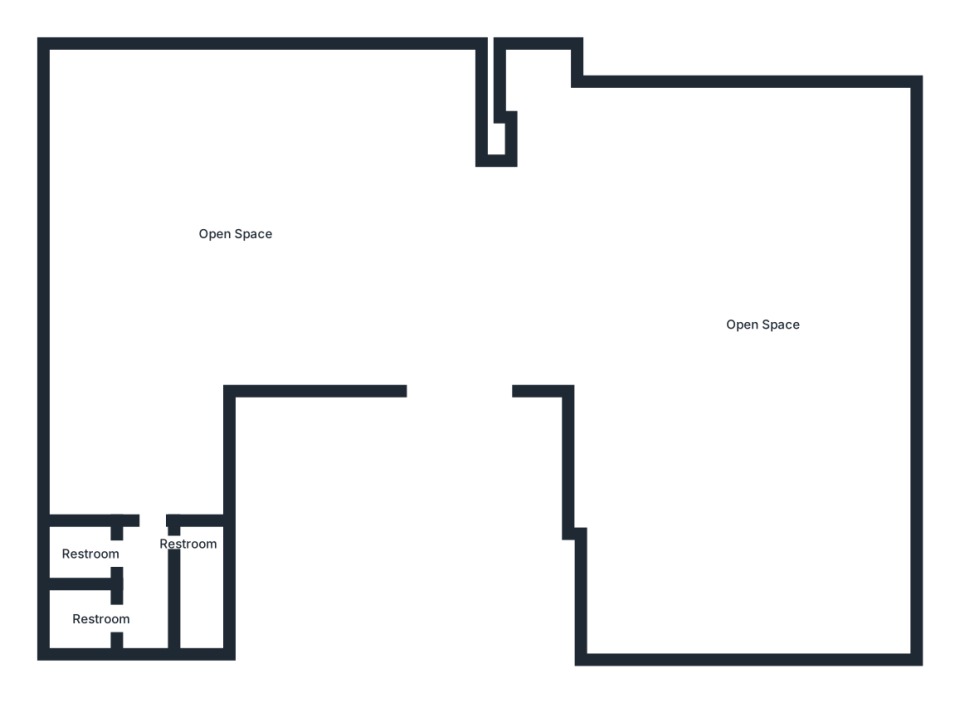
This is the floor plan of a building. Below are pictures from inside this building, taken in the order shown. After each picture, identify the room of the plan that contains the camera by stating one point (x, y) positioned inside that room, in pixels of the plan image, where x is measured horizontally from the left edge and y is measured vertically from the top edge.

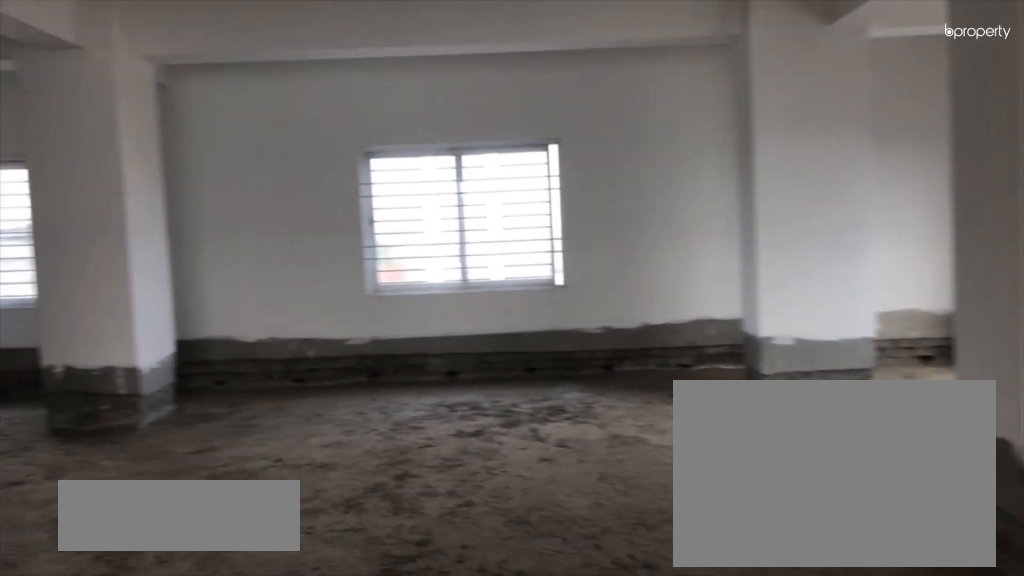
(225, 251)
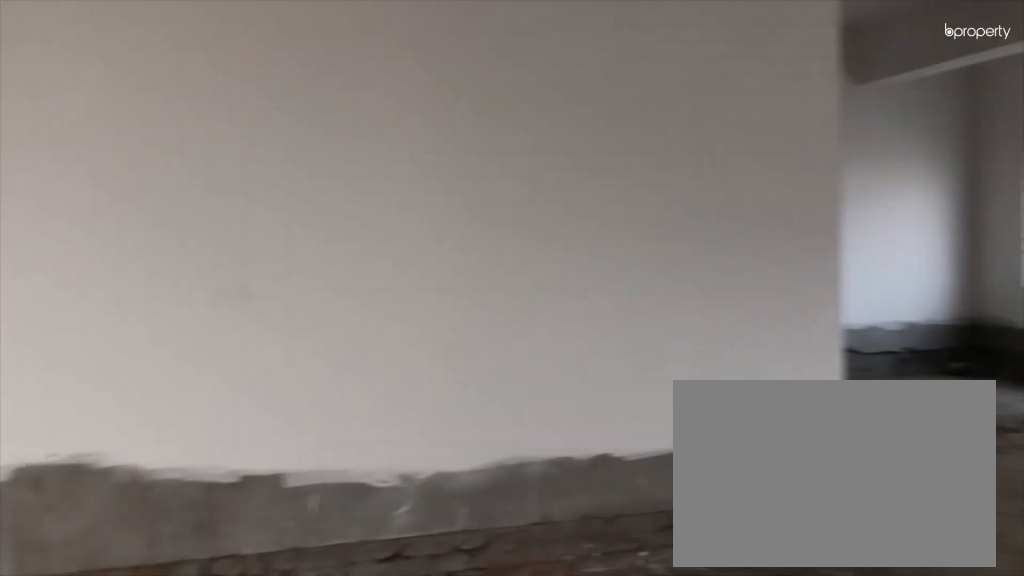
(225, 251)
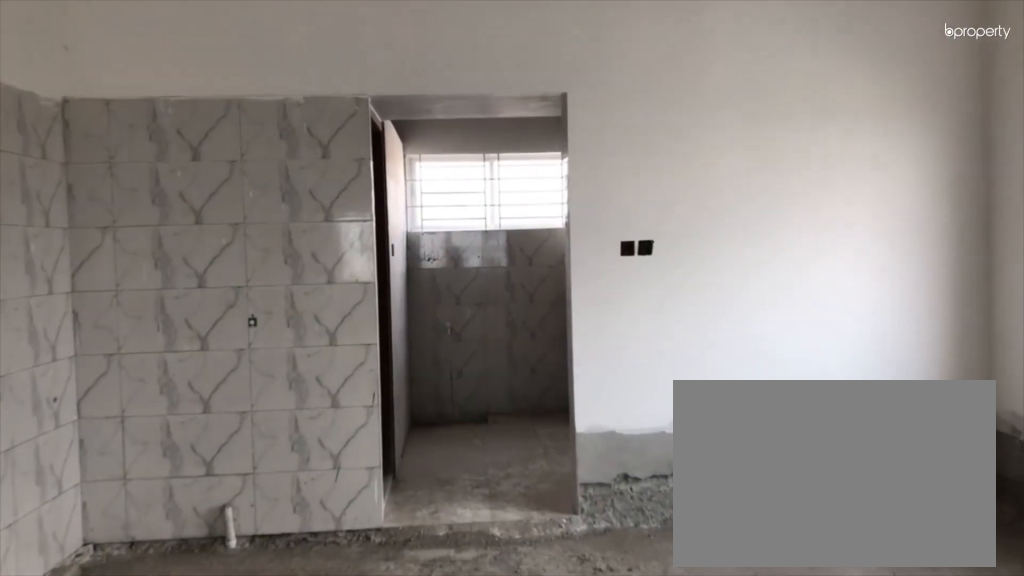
(150, 363)
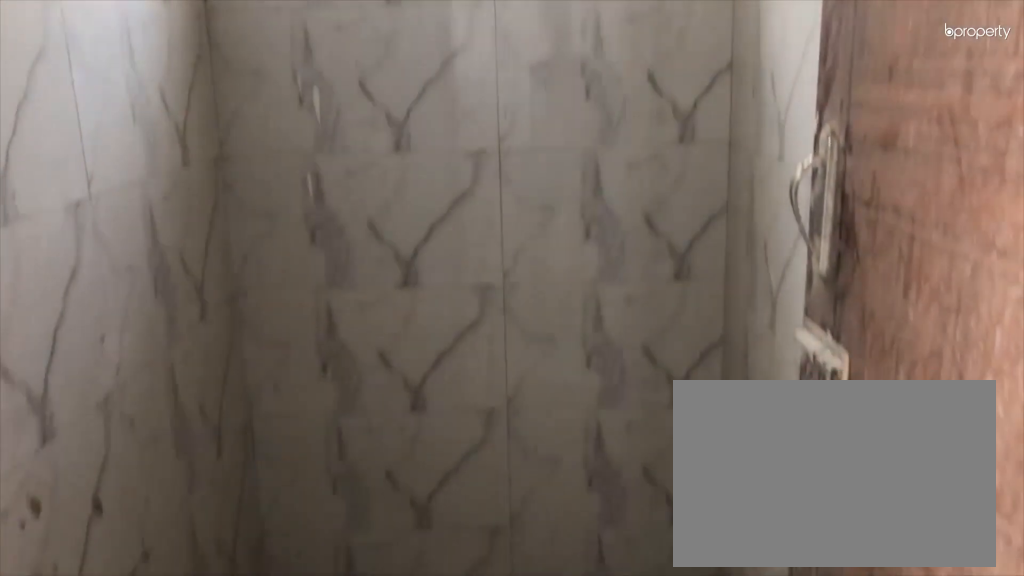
(90, 617)
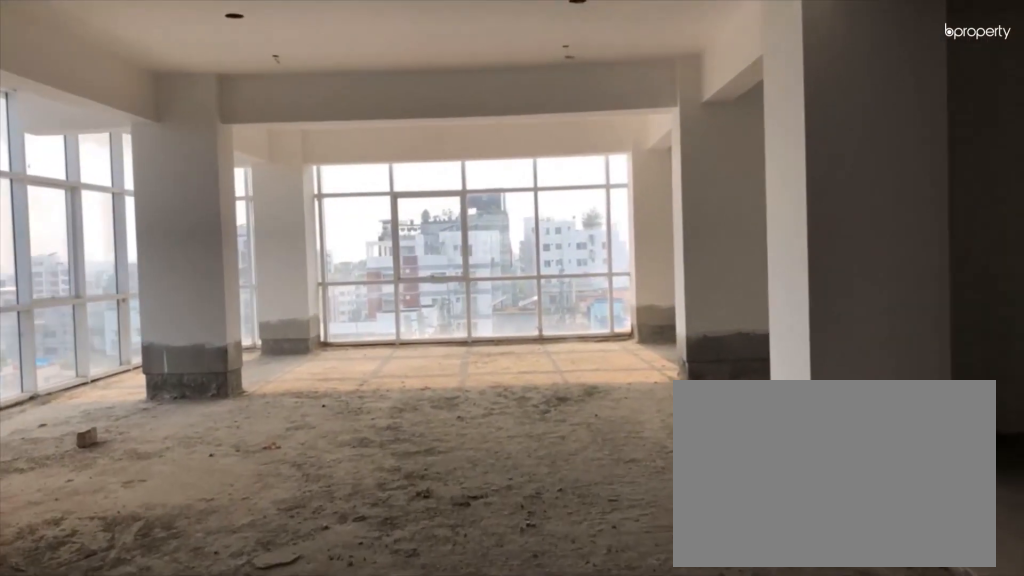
(707, 288)
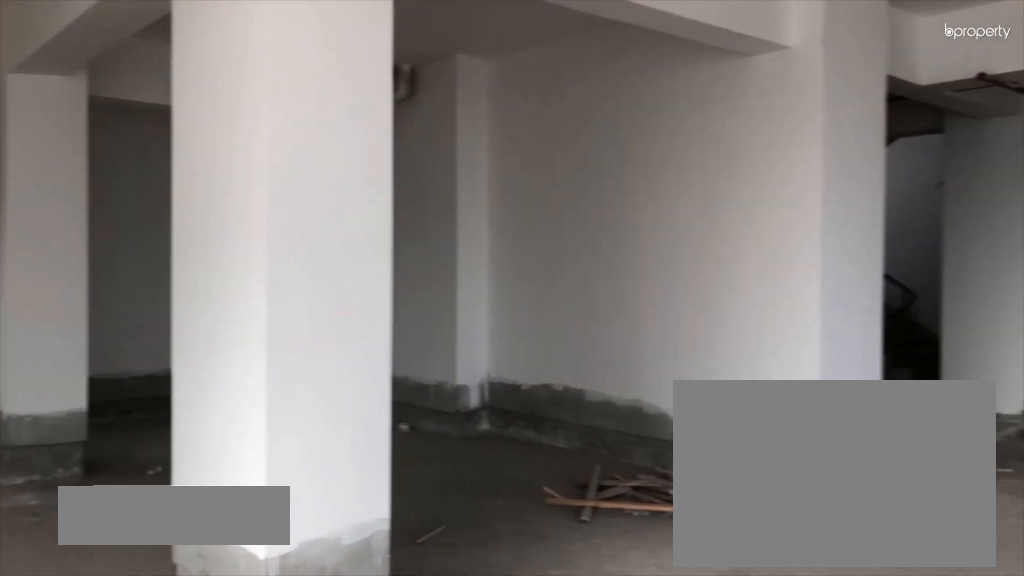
(707, 288)
